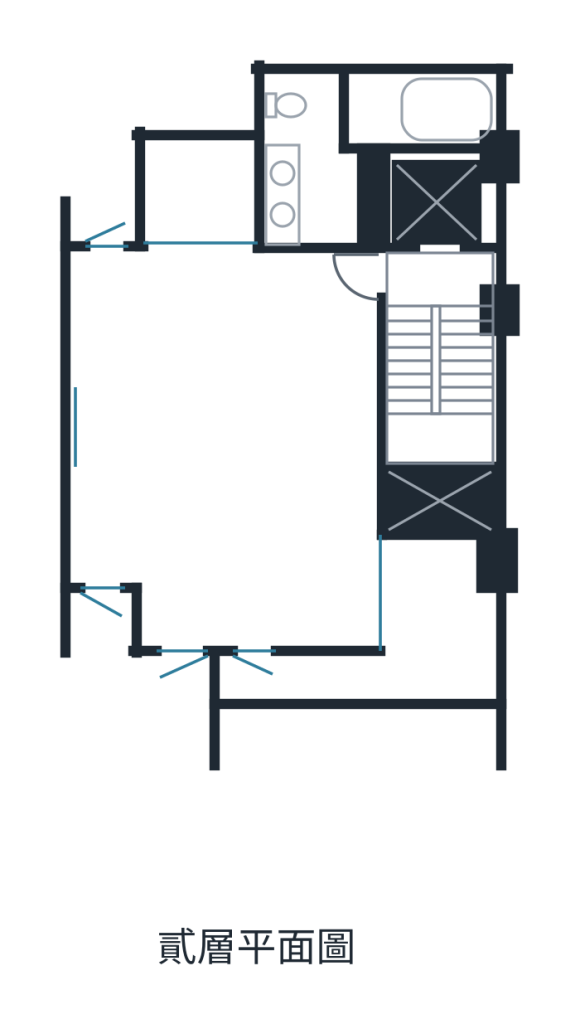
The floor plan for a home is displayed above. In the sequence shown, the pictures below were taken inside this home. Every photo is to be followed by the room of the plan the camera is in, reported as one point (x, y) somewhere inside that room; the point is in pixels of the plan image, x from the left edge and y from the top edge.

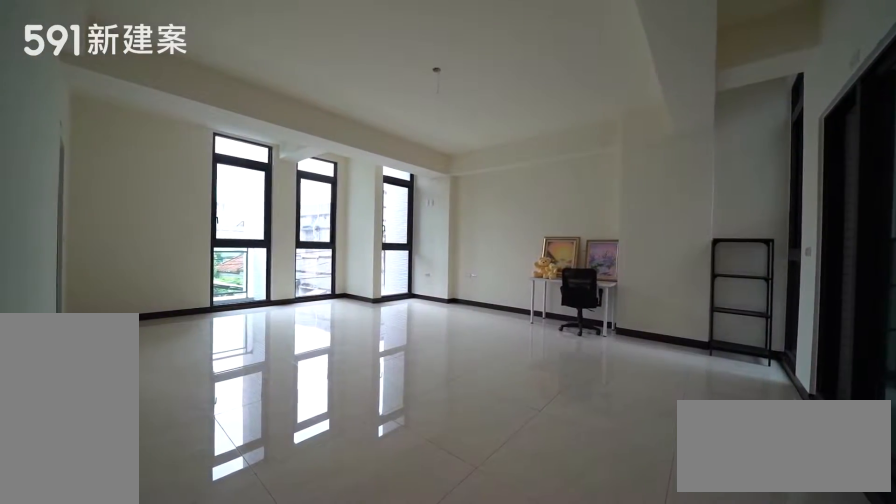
(225, 440)
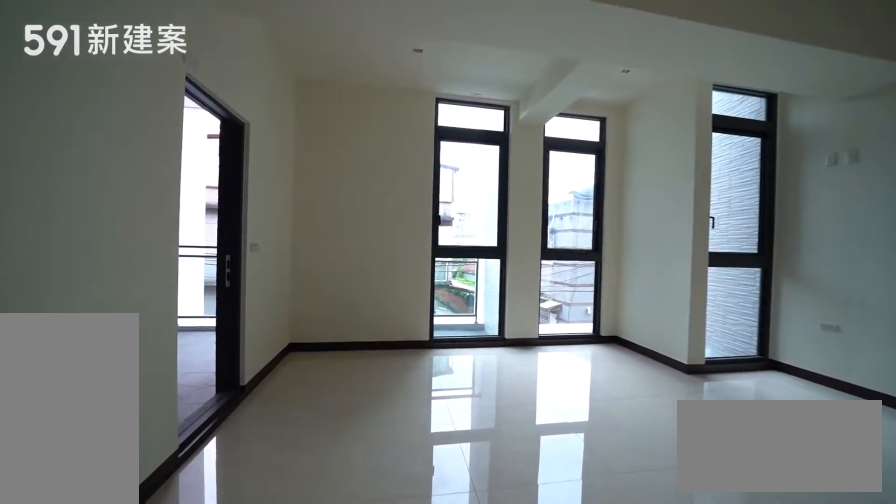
(225, 440)
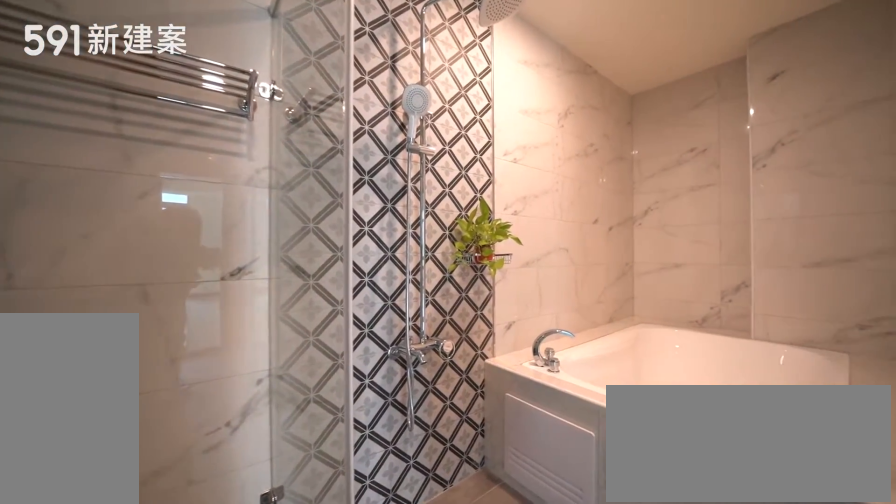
(366, 135)
